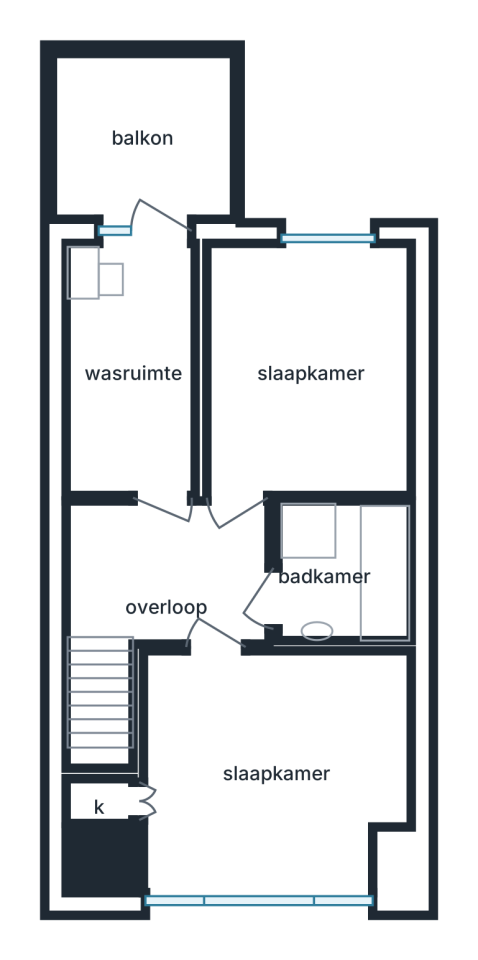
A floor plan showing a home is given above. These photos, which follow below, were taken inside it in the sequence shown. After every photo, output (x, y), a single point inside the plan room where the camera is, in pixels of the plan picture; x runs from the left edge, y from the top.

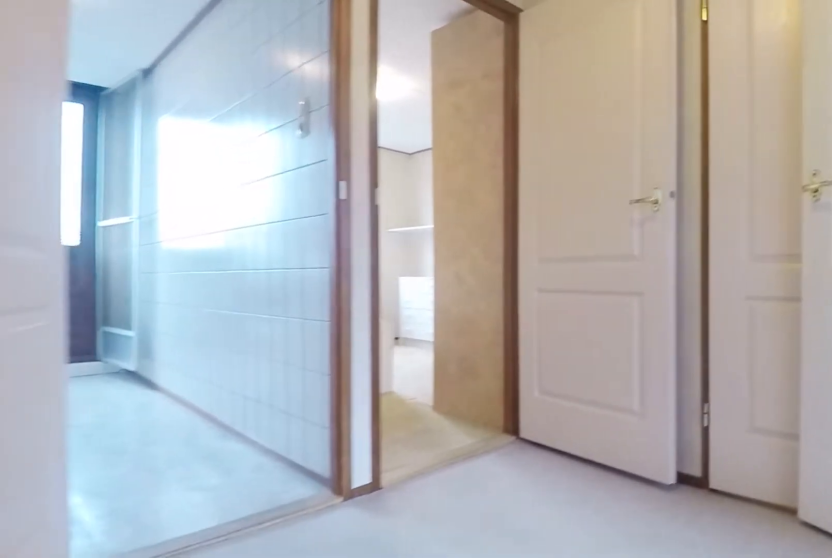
(174, 574)
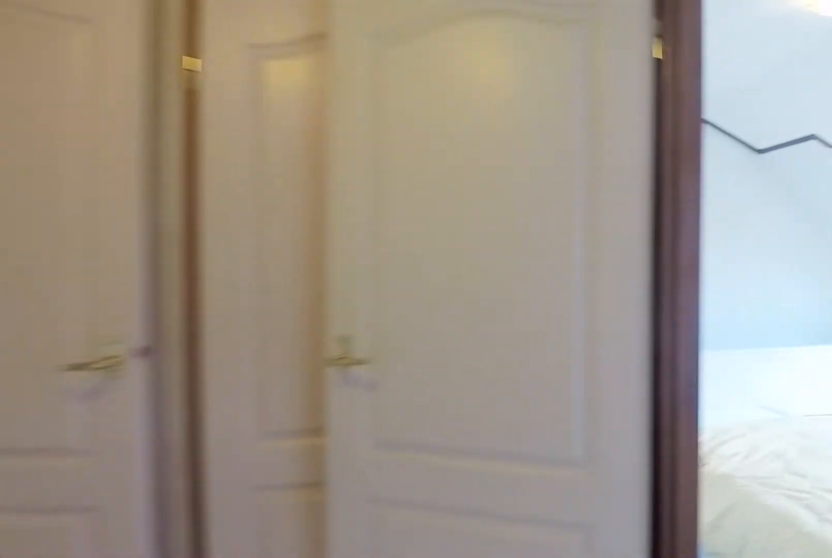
(174, 574)
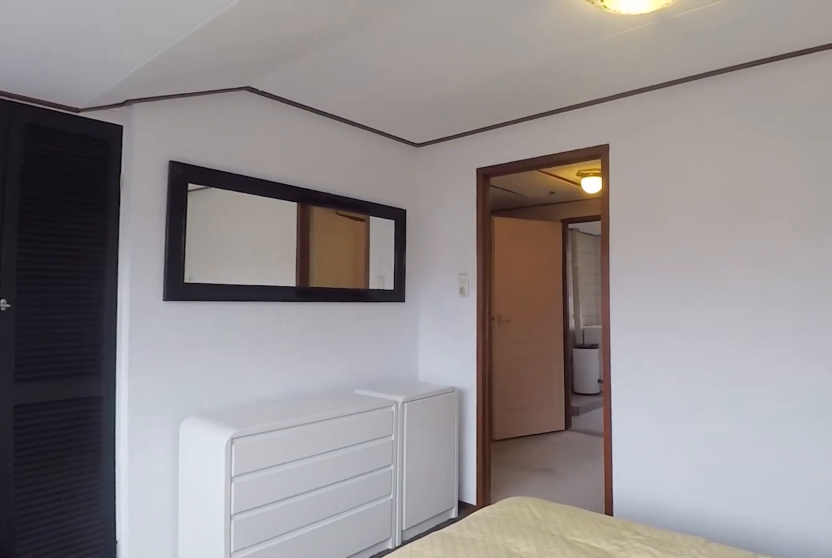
(270, 770)
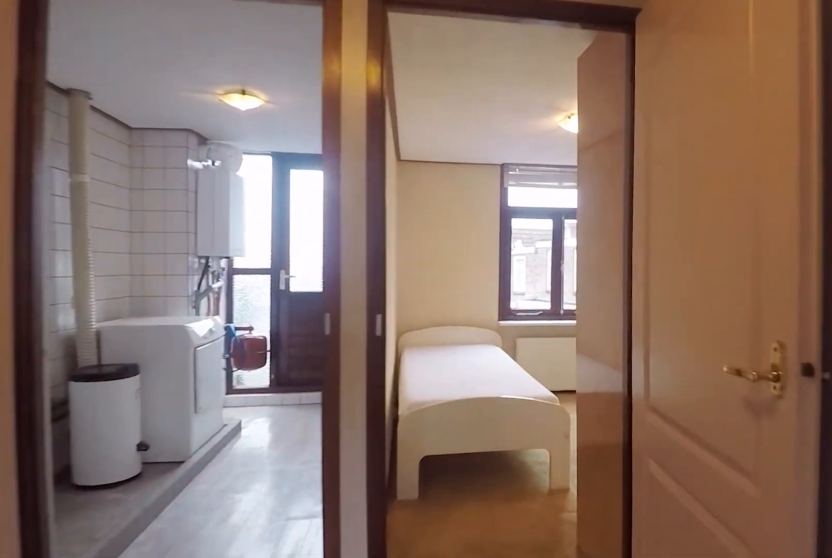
(173, 574)
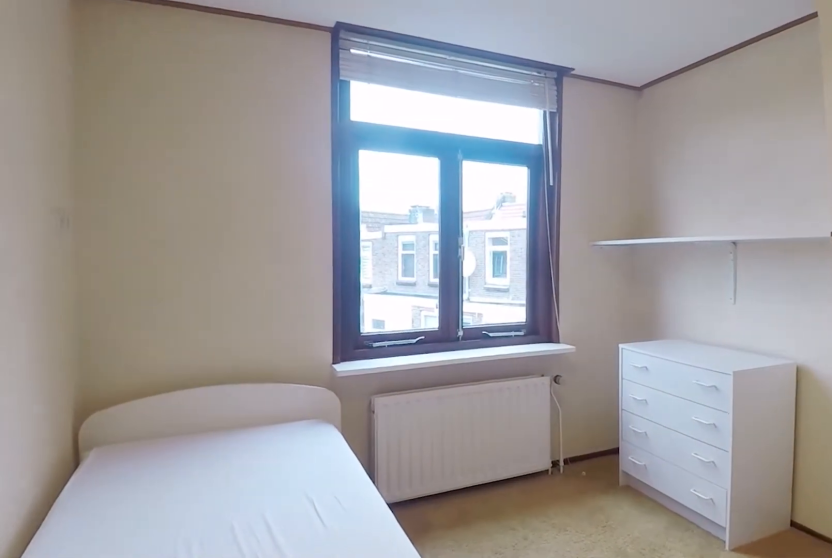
(309, 369)
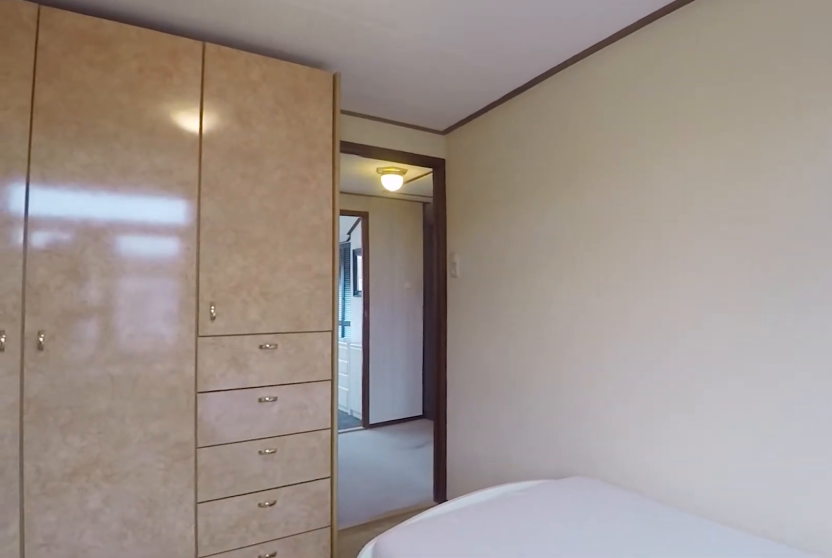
(309, 369)
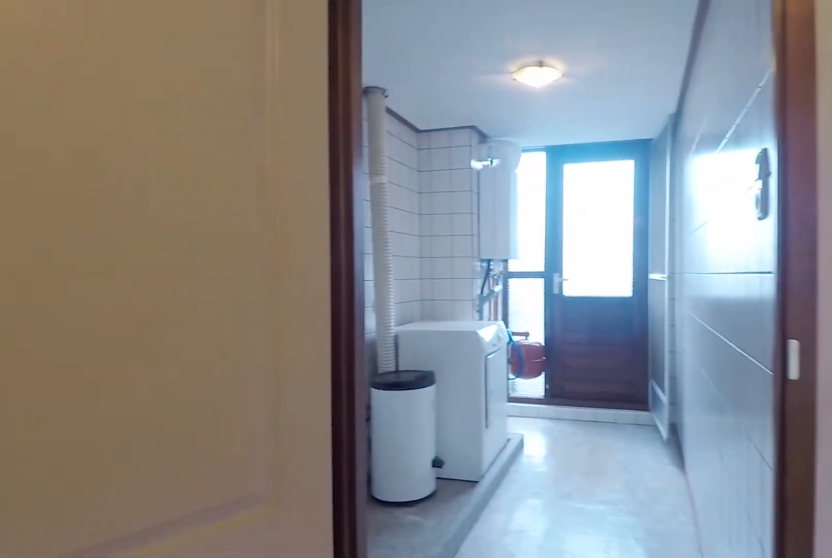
(174, 574)
